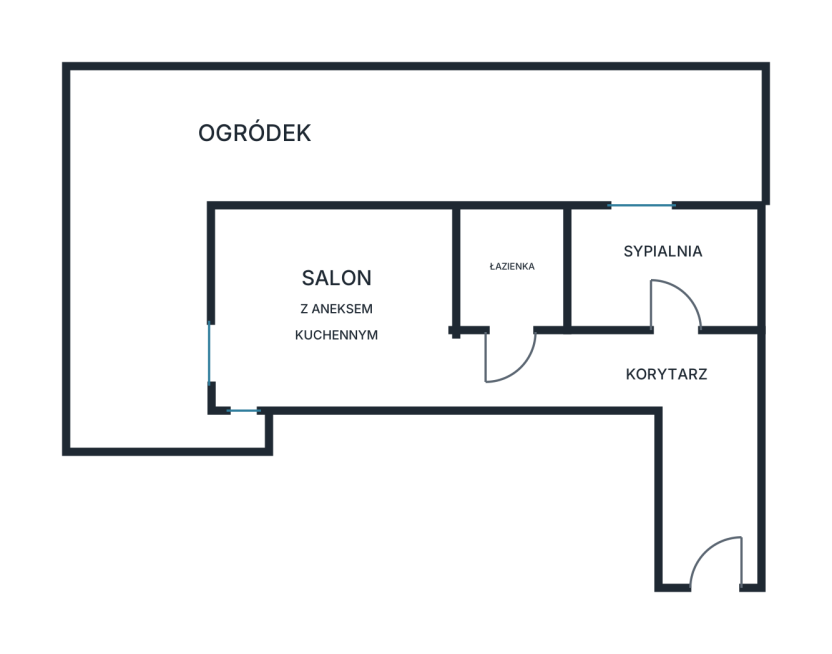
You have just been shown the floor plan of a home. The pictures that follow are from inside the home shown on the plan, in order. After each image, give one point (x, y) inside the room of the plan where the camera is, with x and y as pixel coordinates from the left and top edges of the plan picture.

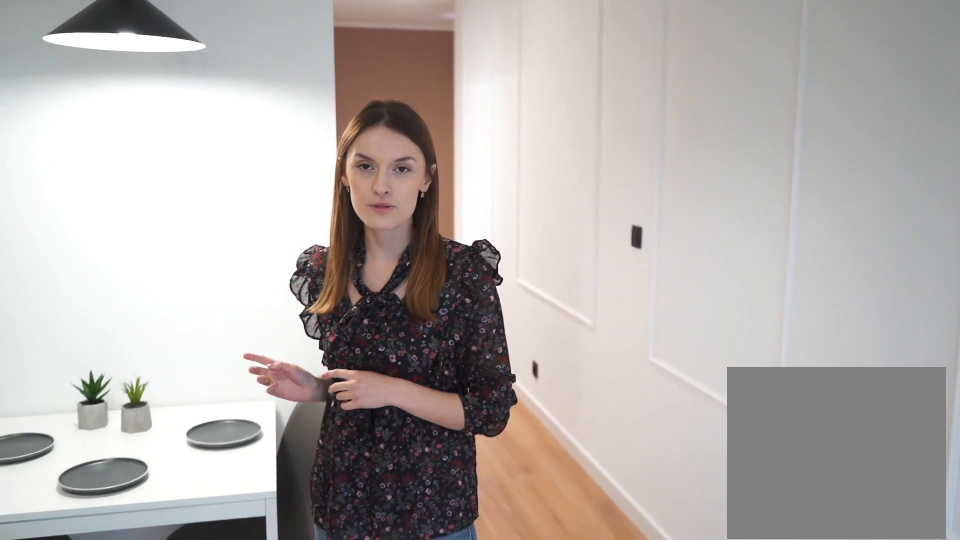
(333, 307)
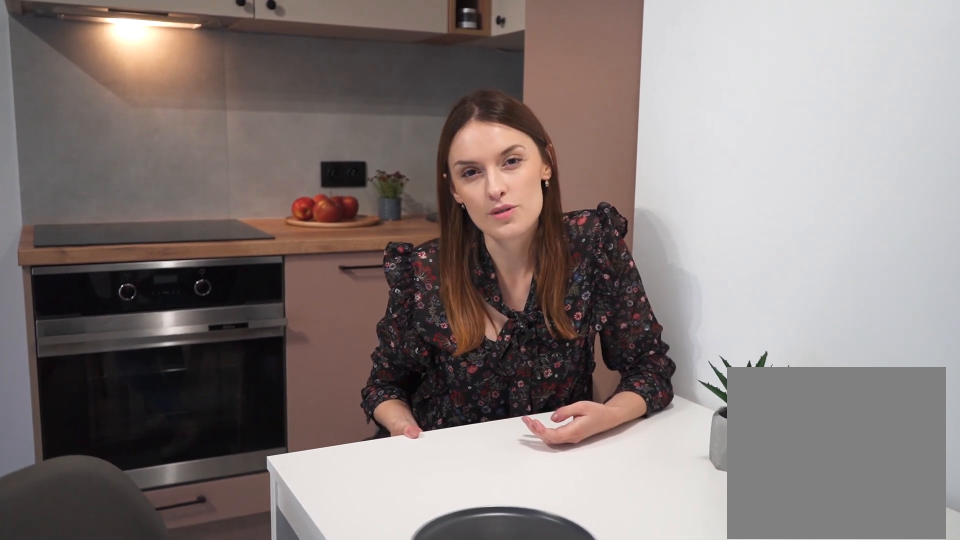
(333, 308)
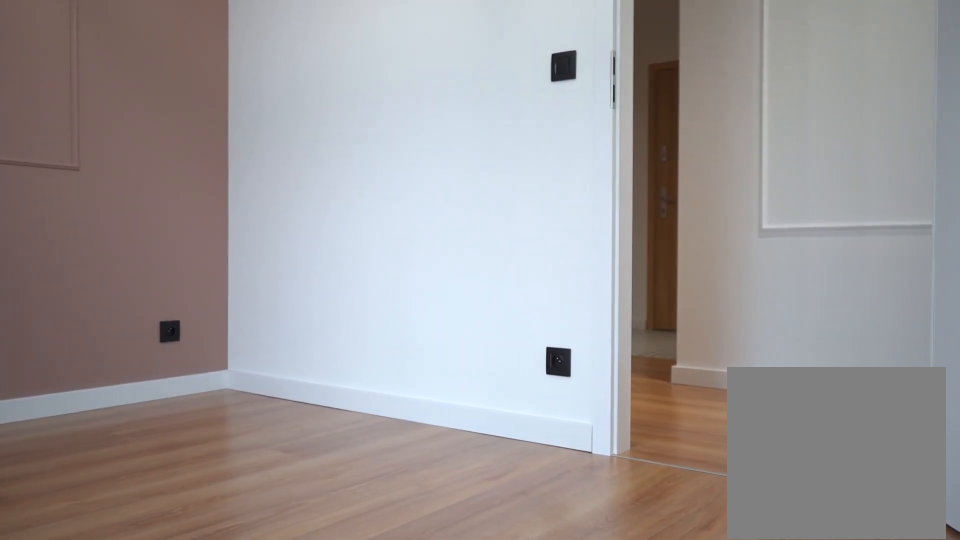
(661, 264)
